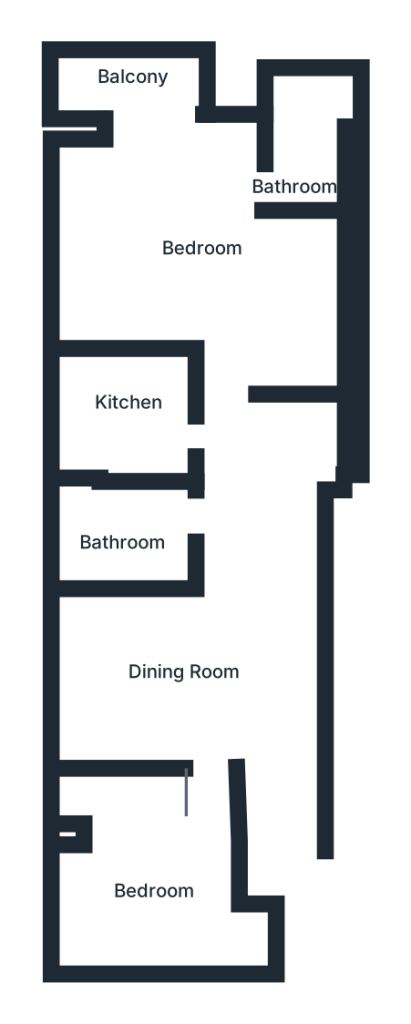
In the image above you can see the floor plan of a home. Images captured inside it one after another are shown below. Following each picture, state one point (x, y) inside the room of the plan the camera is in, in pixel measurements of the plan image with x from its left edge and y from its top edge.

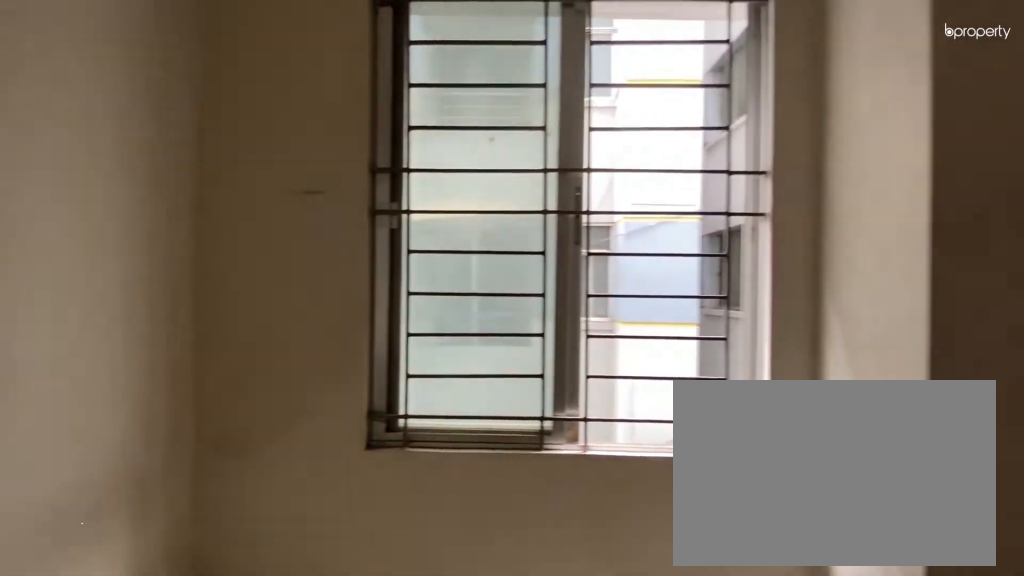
(167, 882)
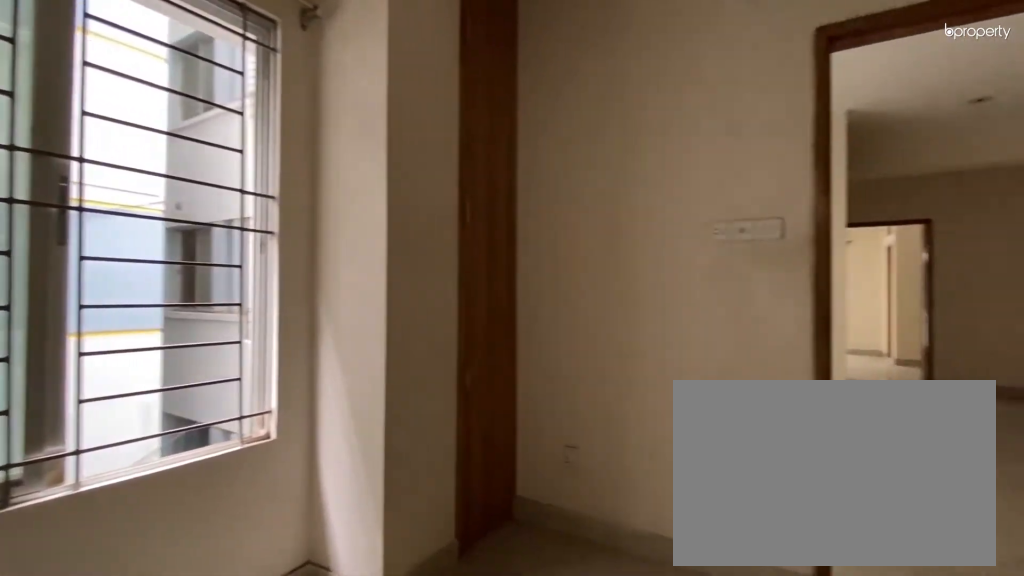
(167, 882)
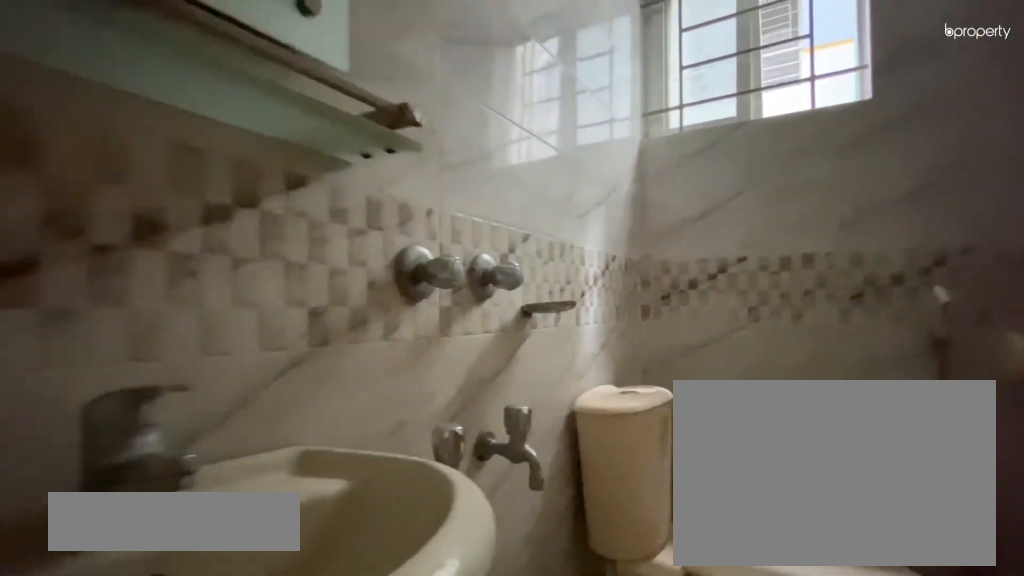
(136, 534)
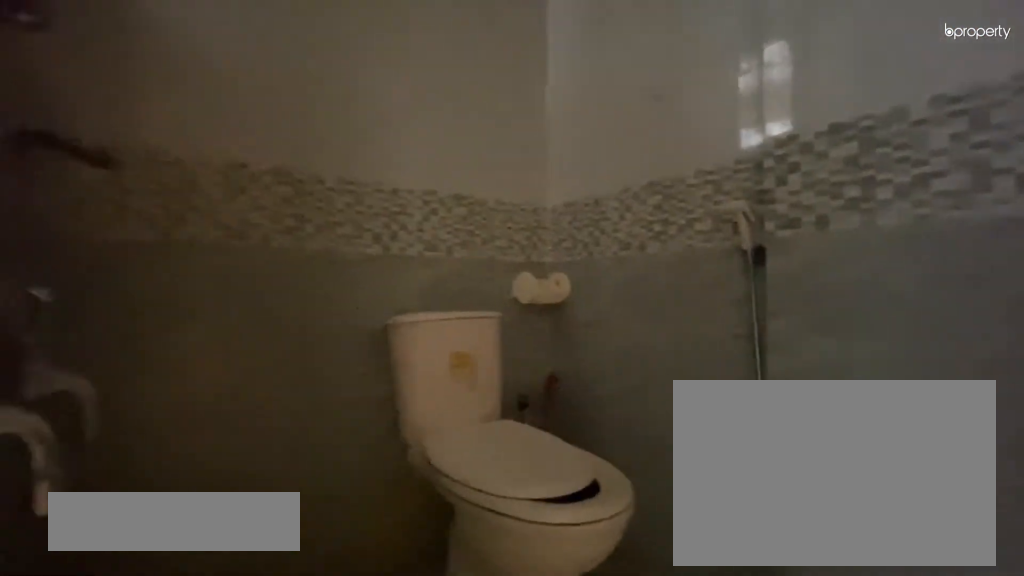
(313, 172)
